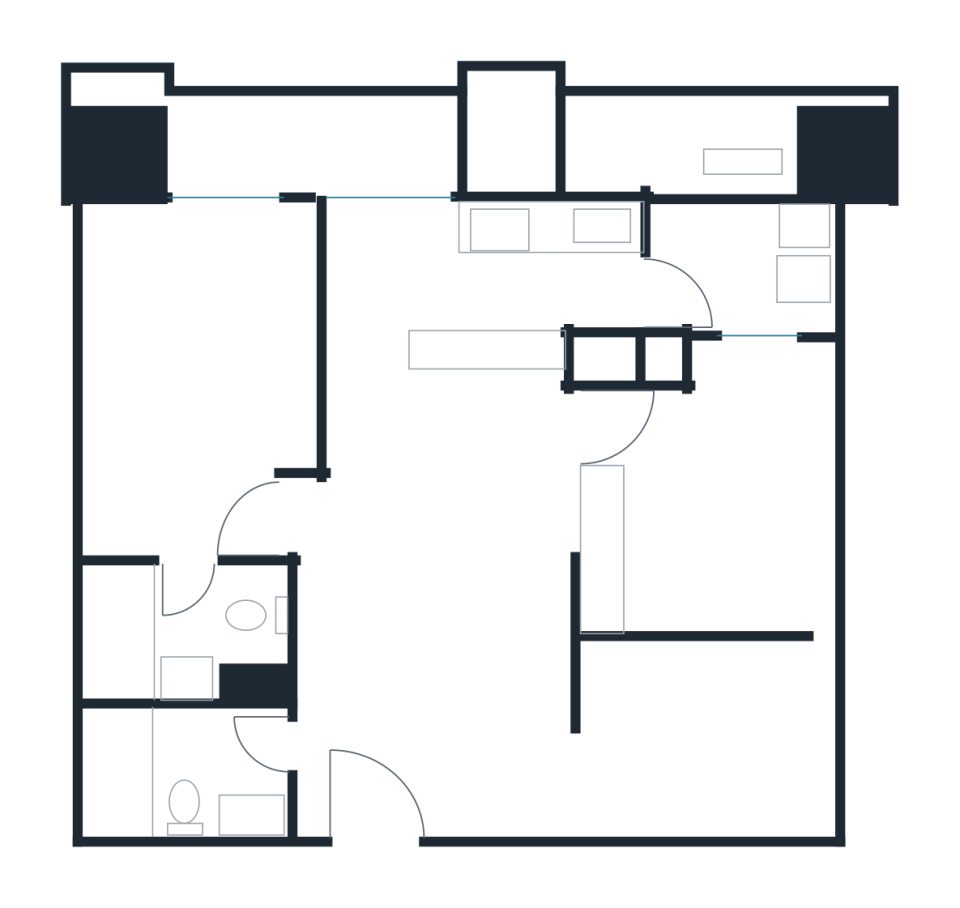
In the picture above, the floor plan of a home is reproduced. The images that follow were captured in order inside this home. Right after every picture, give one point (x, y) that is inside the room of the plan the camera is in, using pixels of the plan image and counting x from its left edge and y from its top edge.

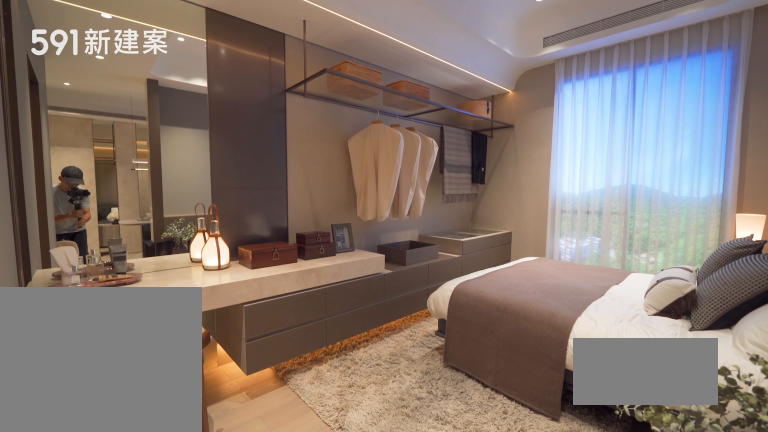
(196, 373)
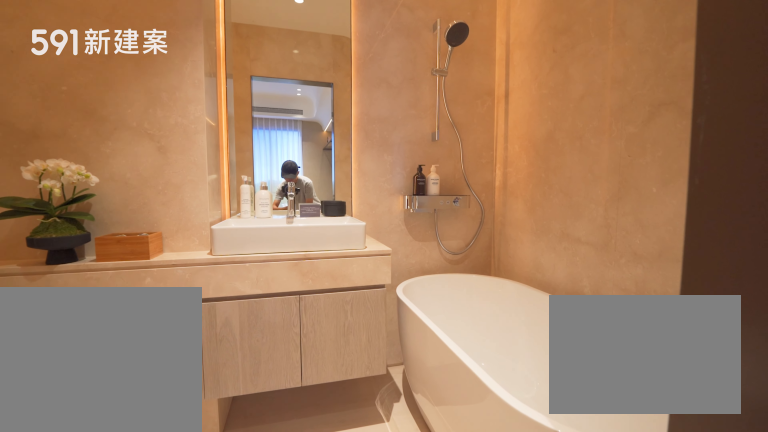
(188, 634)
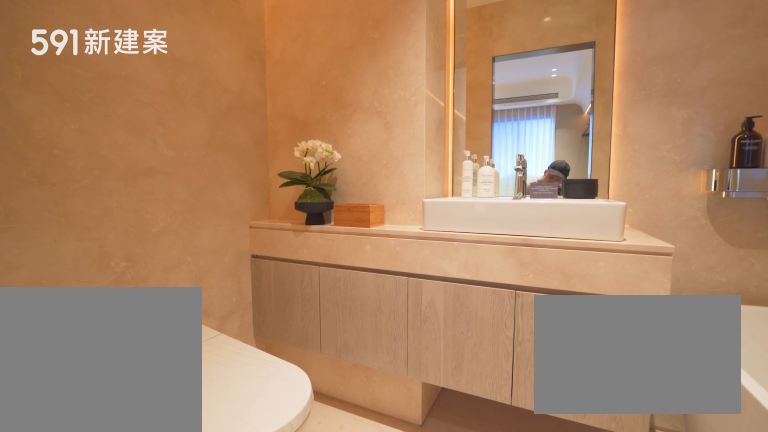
(188, 634)
